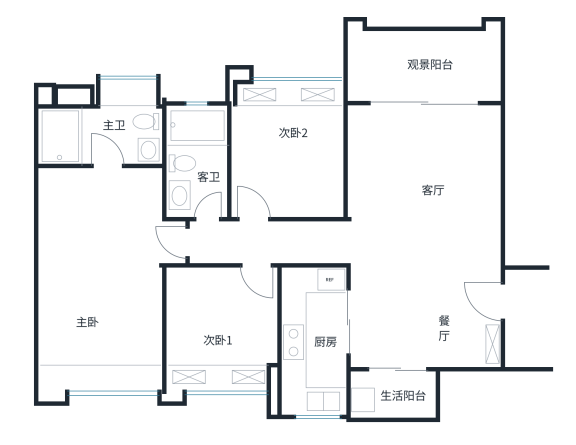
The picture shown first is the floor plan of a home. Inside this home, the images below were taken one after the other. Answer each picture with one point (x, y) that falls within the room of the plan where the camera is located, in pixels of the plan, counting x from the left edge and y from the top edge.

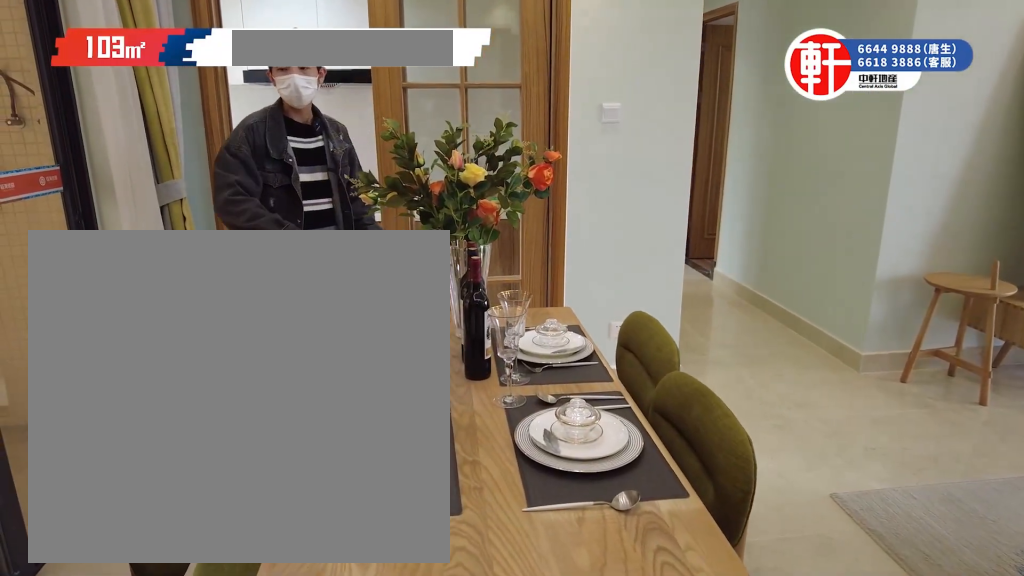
(427, 321)
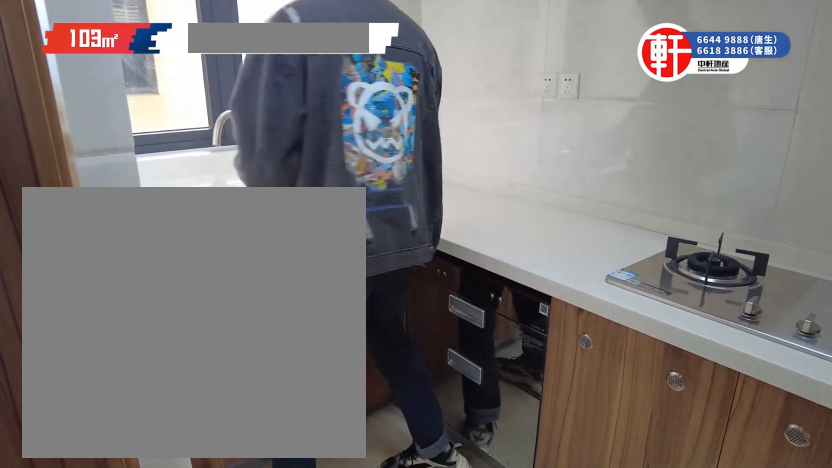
(314, 347)
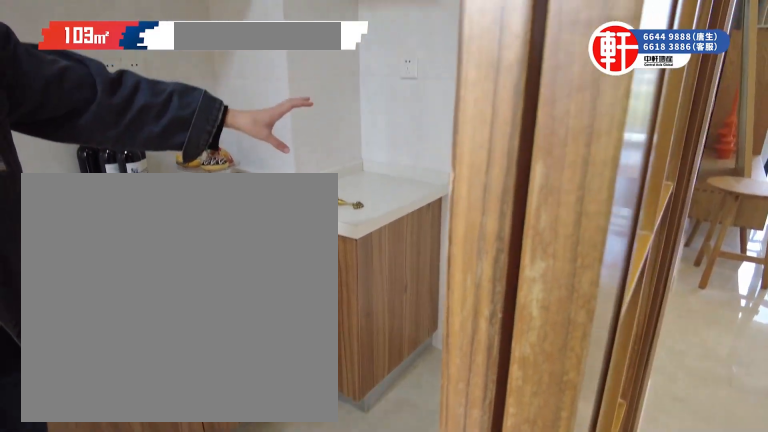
(314, 347)
